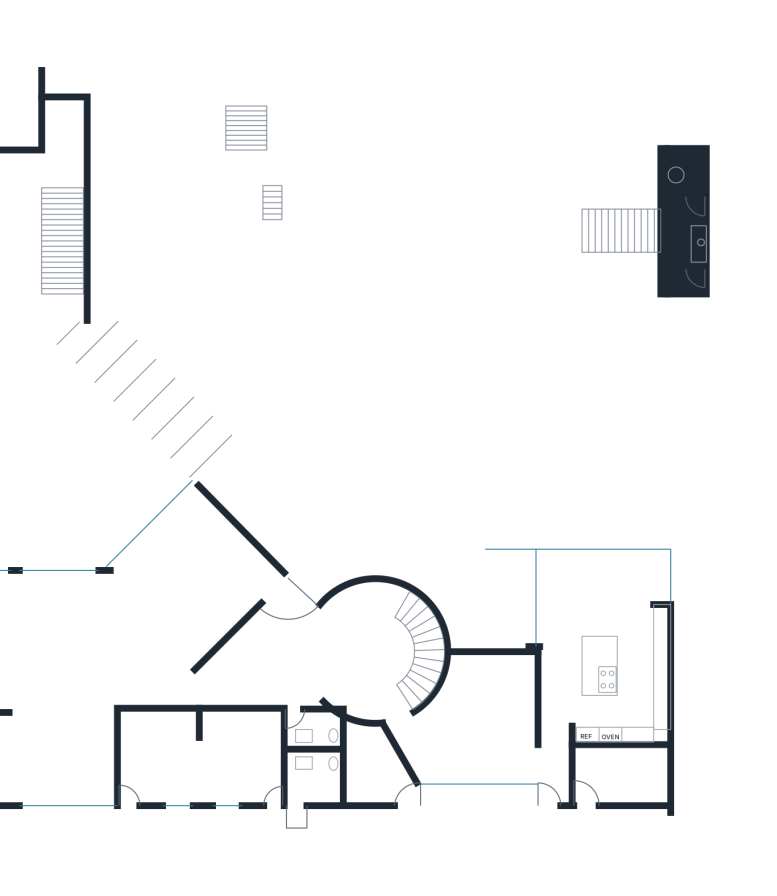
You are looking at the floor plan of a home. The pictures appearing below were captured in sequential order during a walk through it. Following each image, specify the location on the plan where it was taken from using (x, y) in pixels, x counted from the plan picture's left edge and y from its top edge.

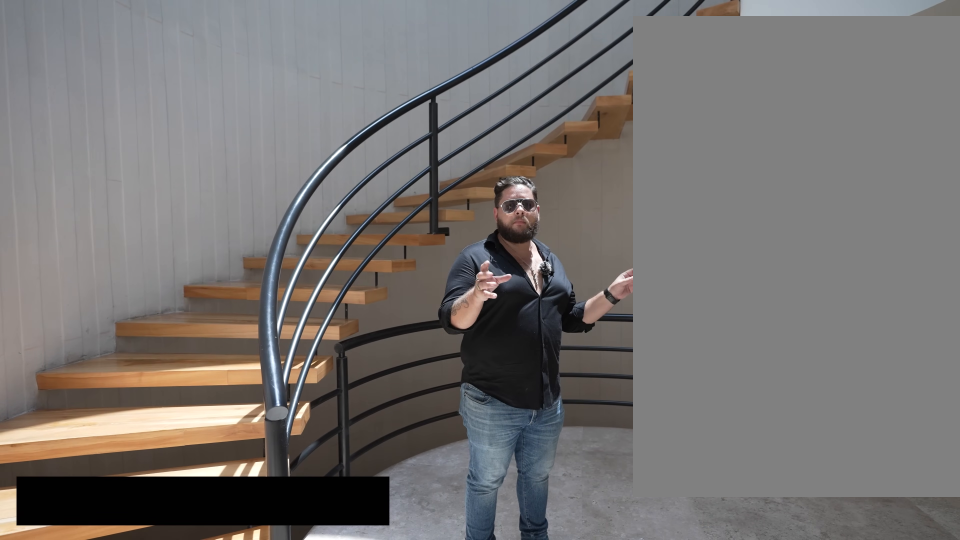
(359, 681)
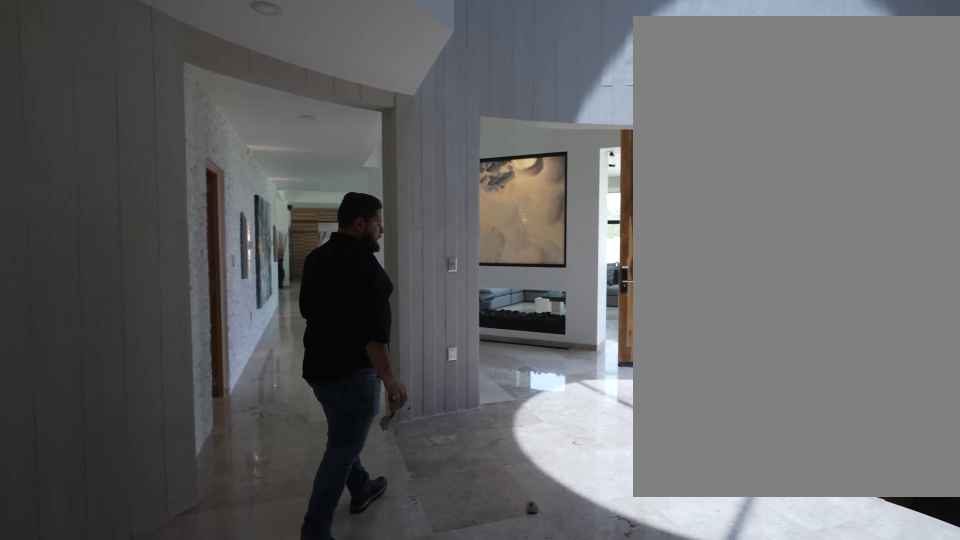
(380, 695)
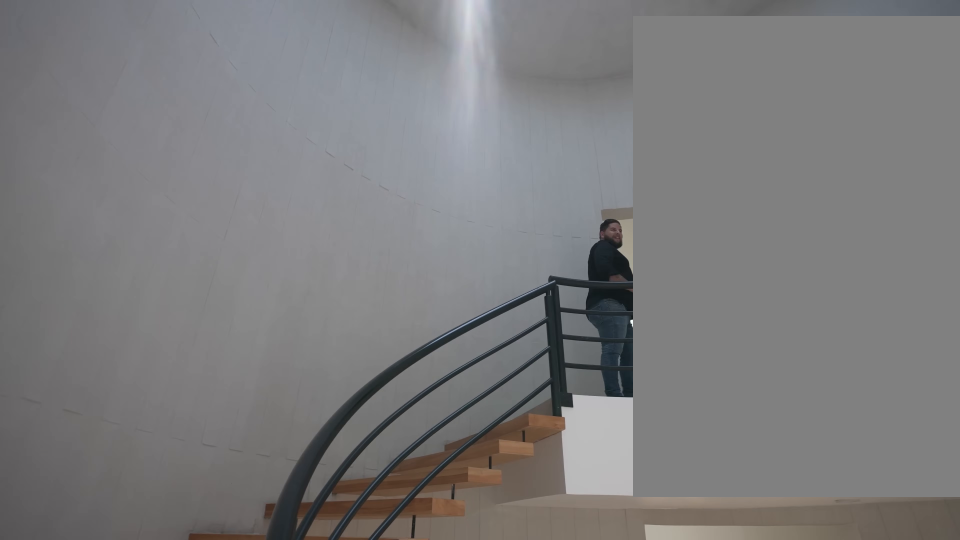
(343, 662)
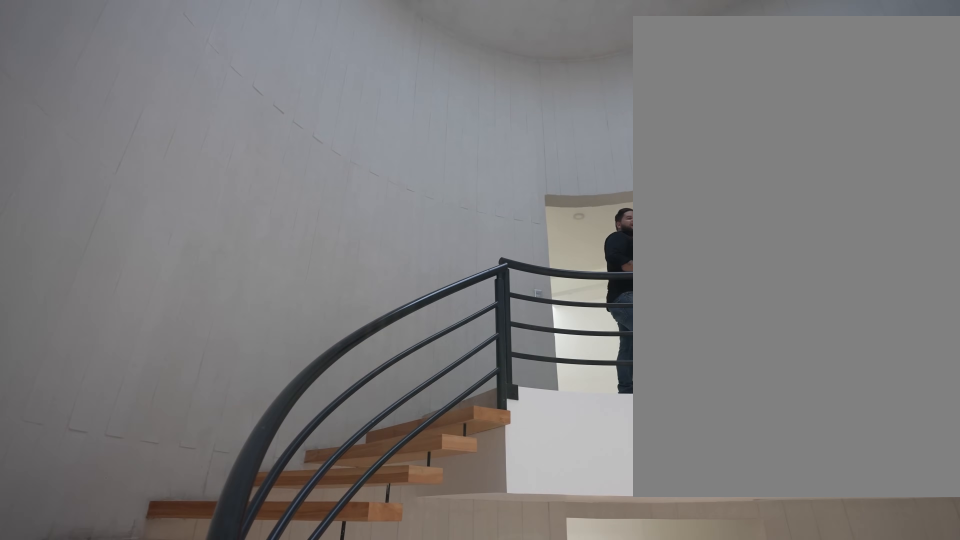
(342, 645)
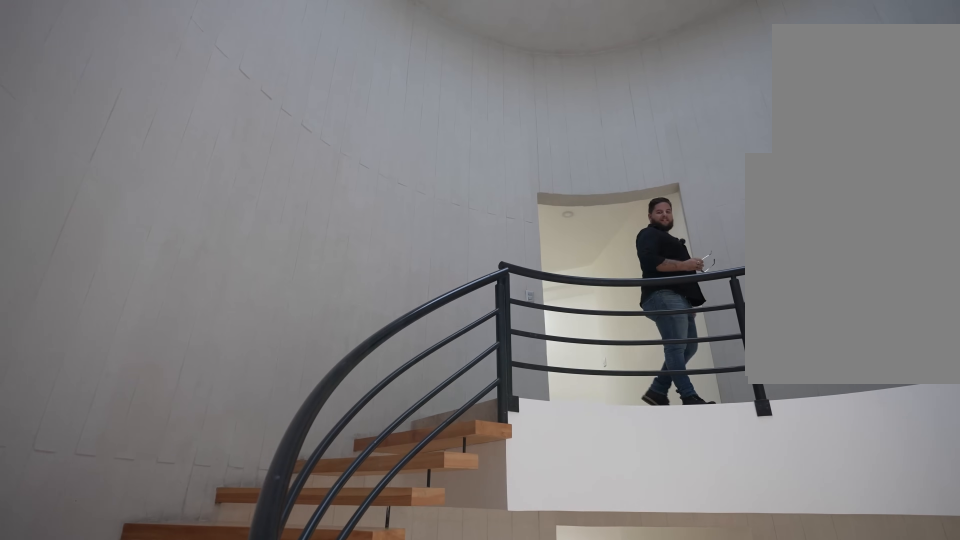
(343, 638)
